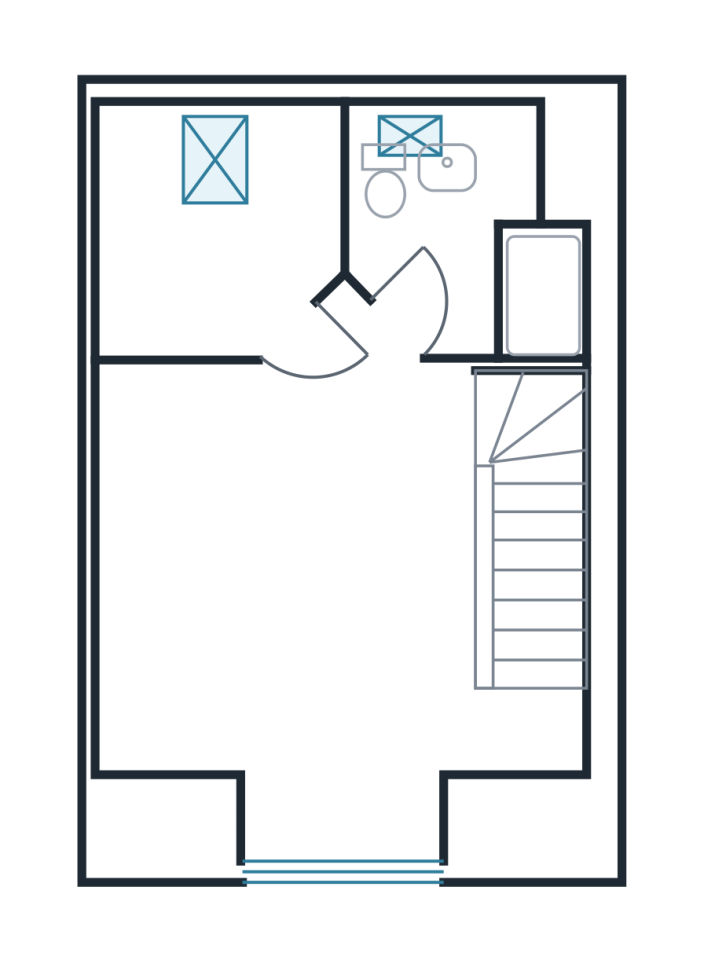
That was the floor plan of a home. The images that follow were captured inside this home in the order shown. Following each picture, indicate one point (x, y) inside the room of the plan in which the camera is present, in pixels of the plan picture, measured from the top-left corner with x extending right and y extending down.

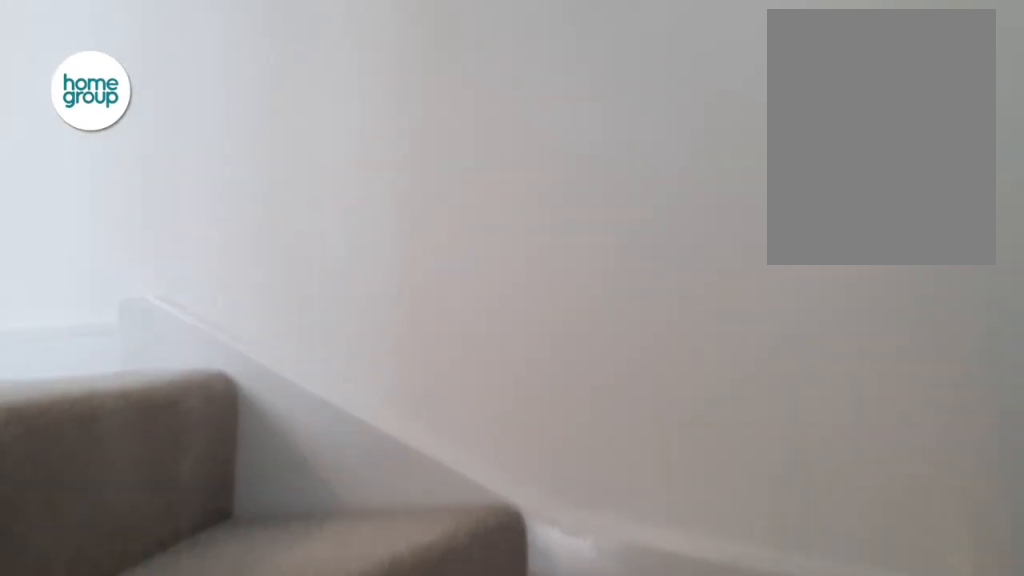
(534, 575)
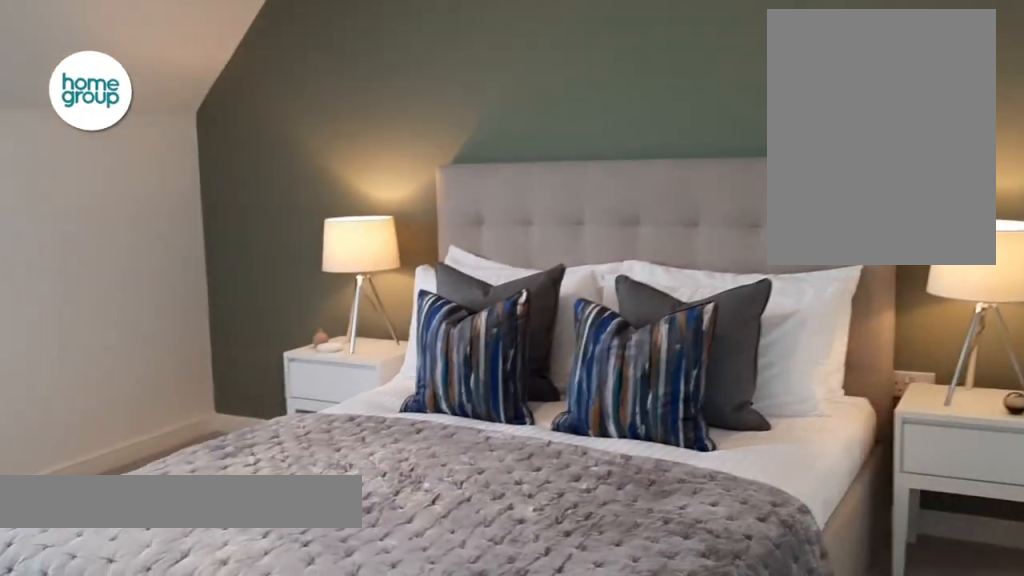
(293, 591)
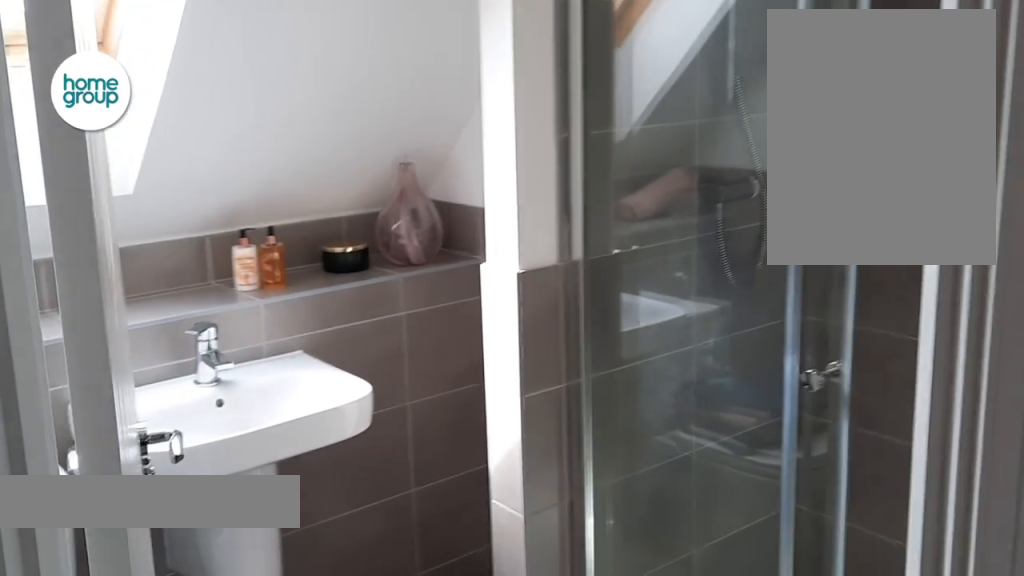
(463, 231)
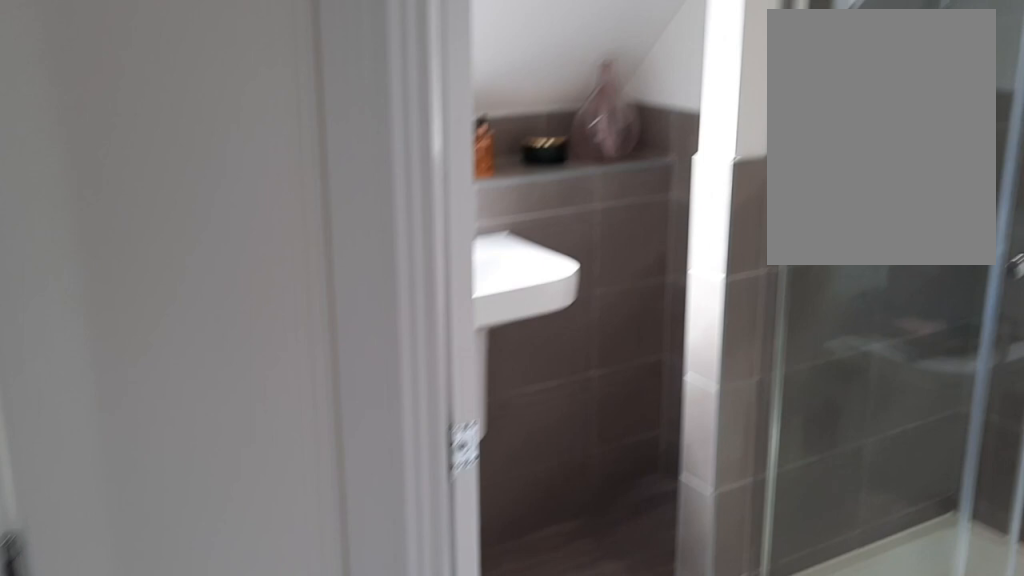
(463, 231)
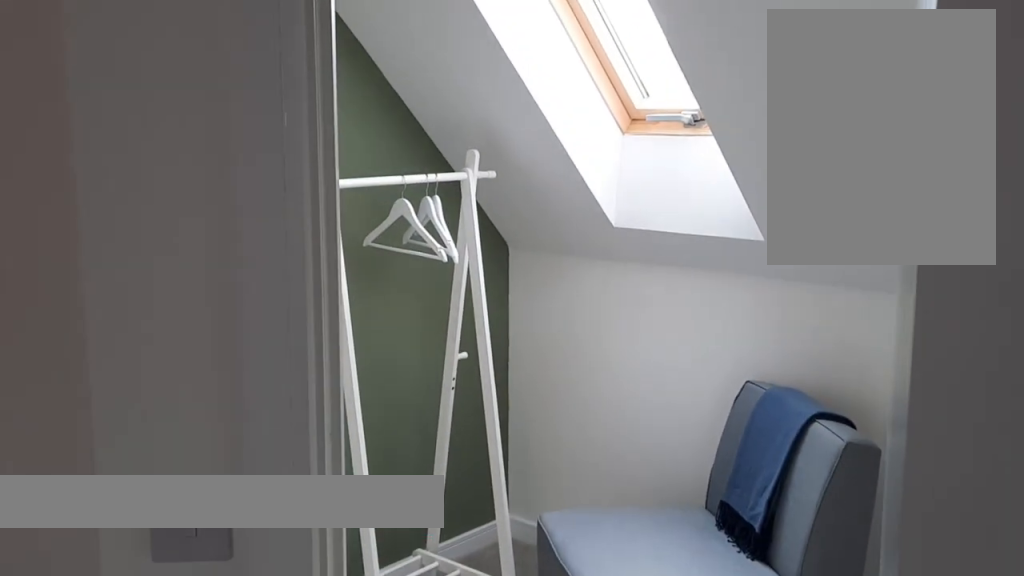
(210, 224)
